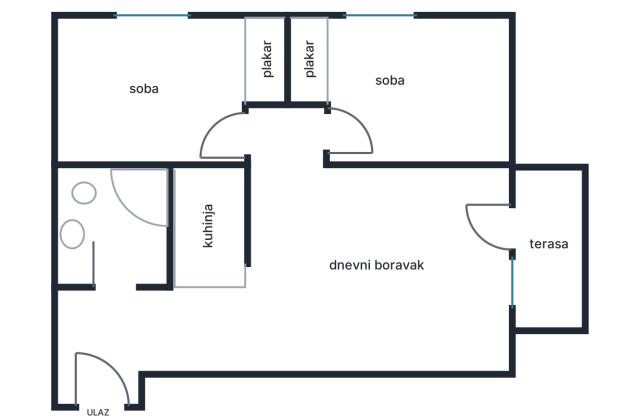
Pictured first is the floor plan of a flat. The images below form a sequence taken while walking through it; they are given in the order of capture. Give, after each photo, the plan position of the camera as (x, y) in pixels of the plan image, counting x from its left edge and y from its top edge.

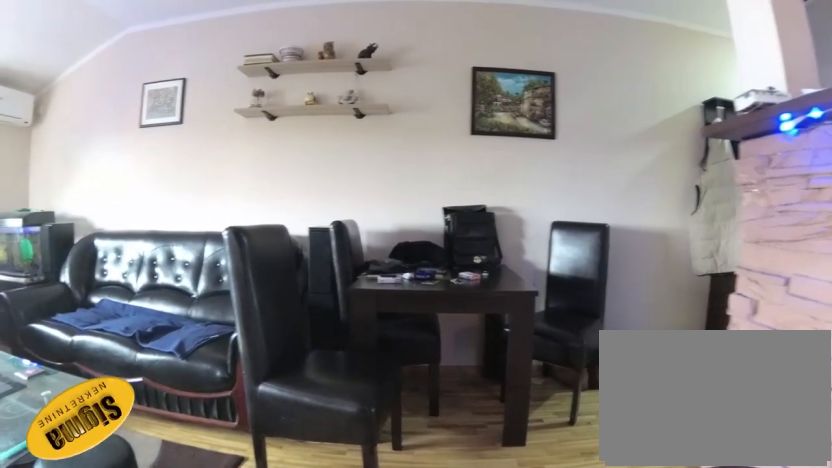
(276, 196)
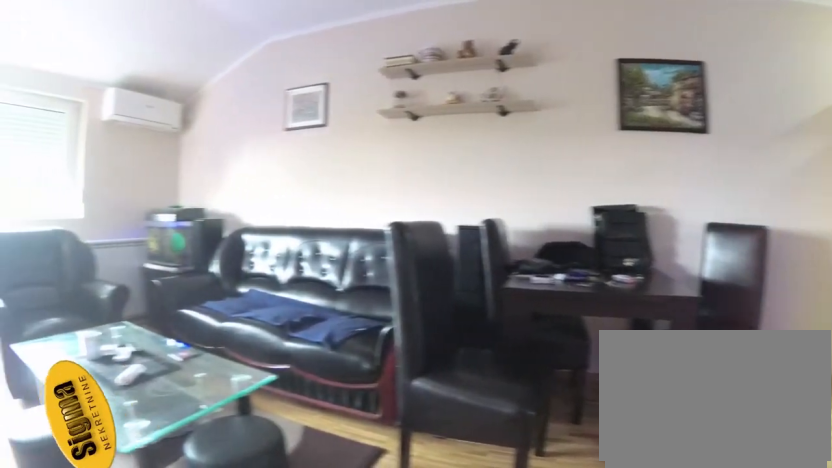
(271, 198)
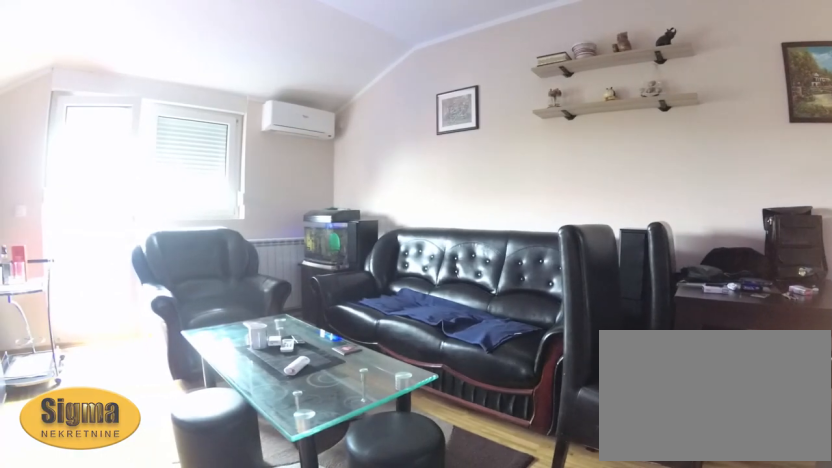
(262, 204)
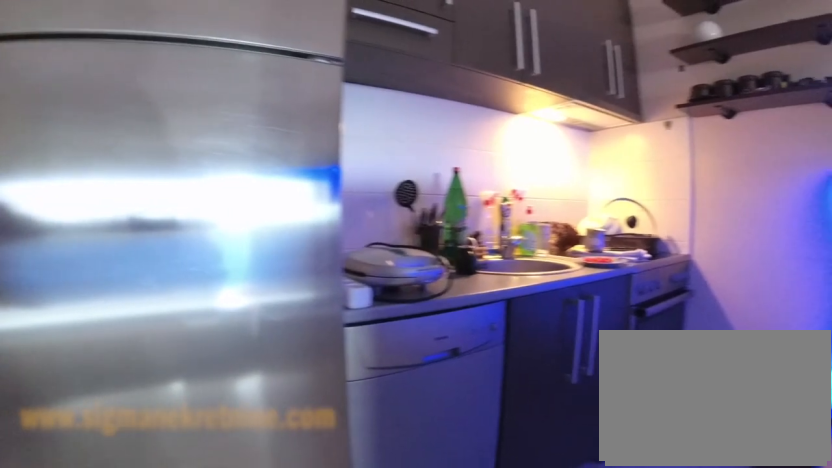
(241, 283)
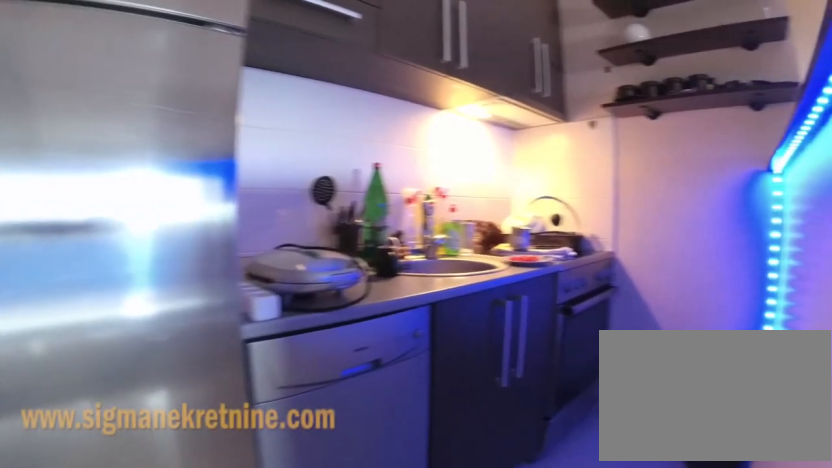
(229, 281)
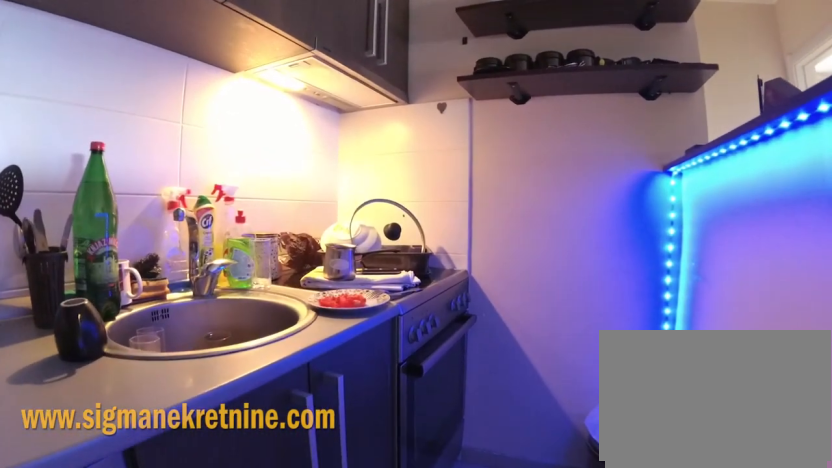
(219, 246)
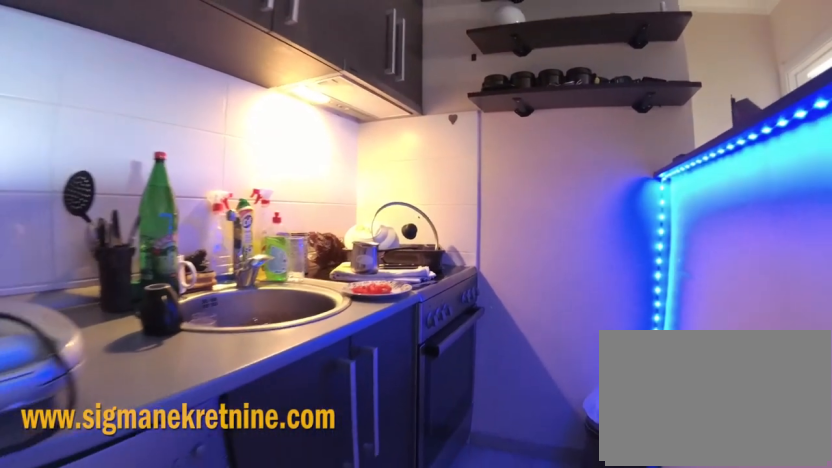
(223, 245)
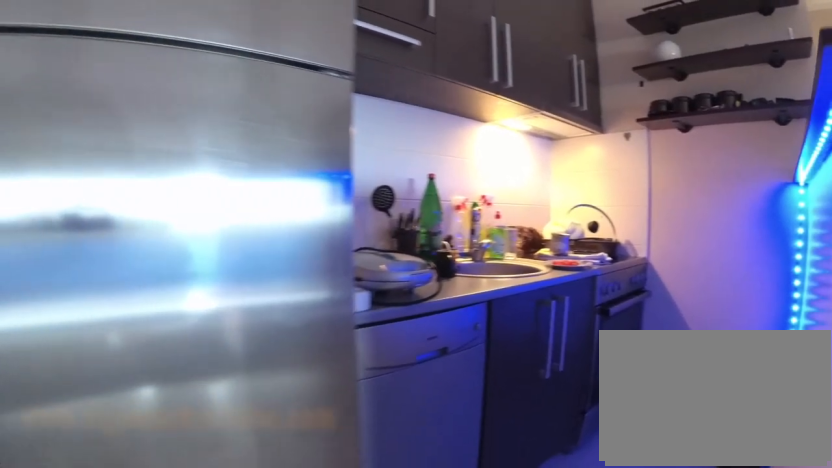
(243, 281)
